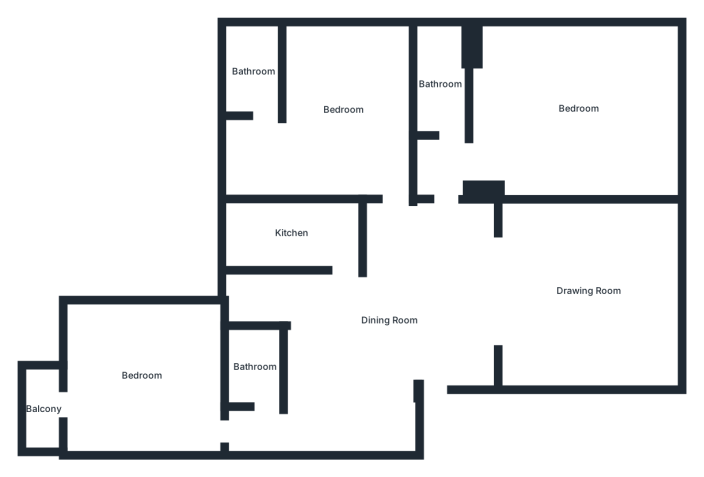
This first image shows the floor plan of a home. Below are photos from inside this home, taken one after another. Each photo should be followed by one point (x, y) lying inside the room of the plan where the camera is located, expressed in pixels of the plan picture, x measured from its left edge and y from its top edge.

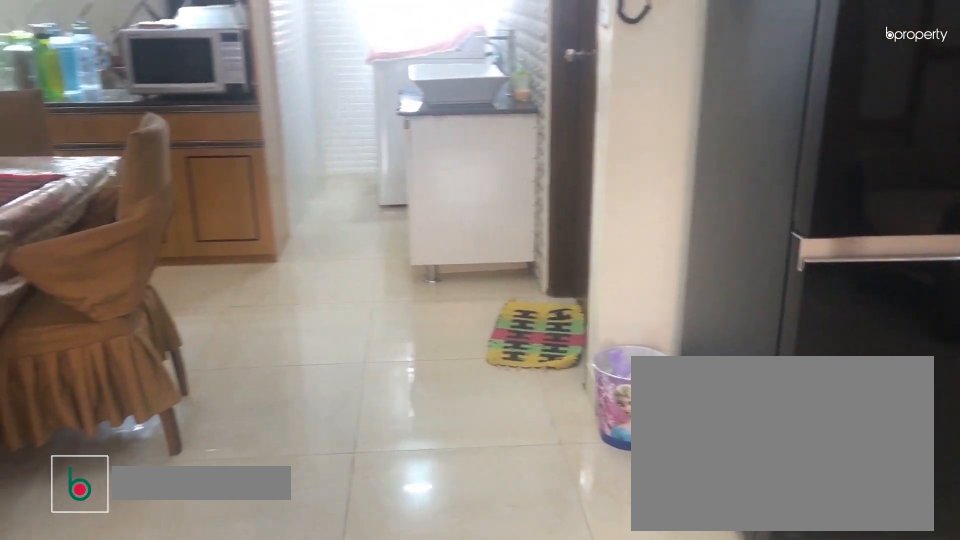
(389, 321)
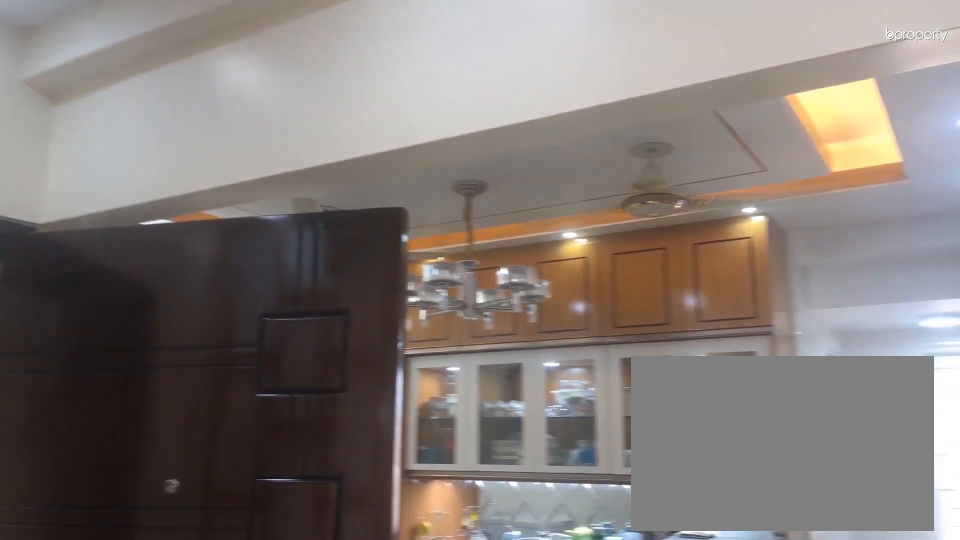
(388, 320)
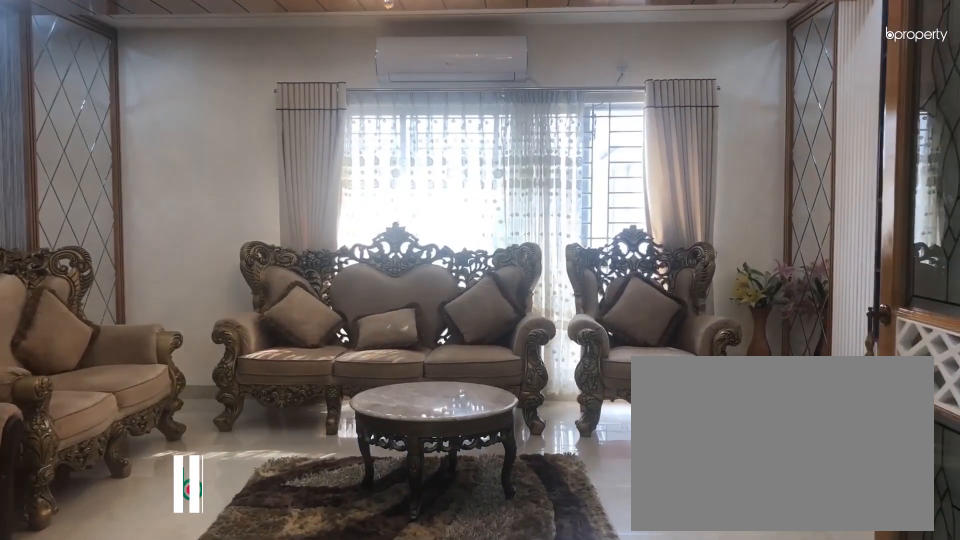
(588, 289)
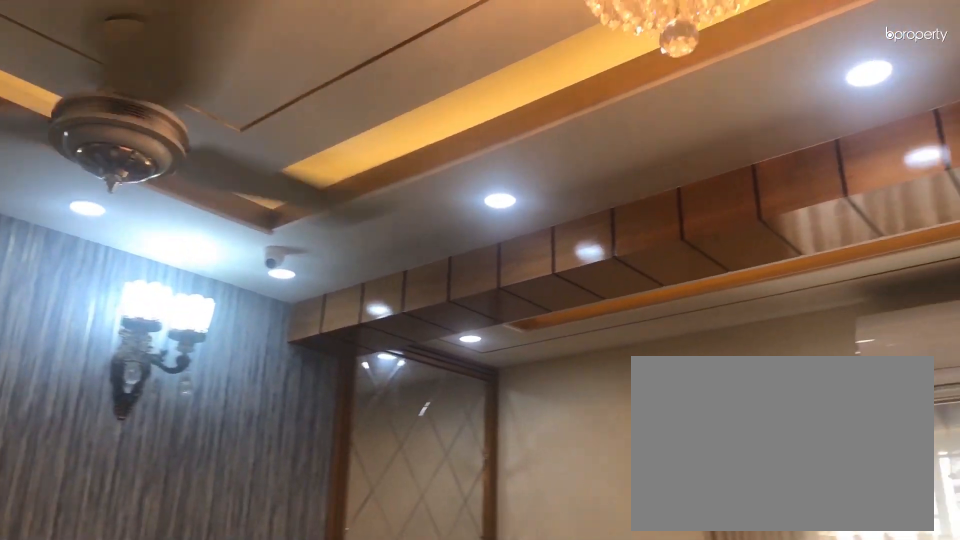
(588, 289)
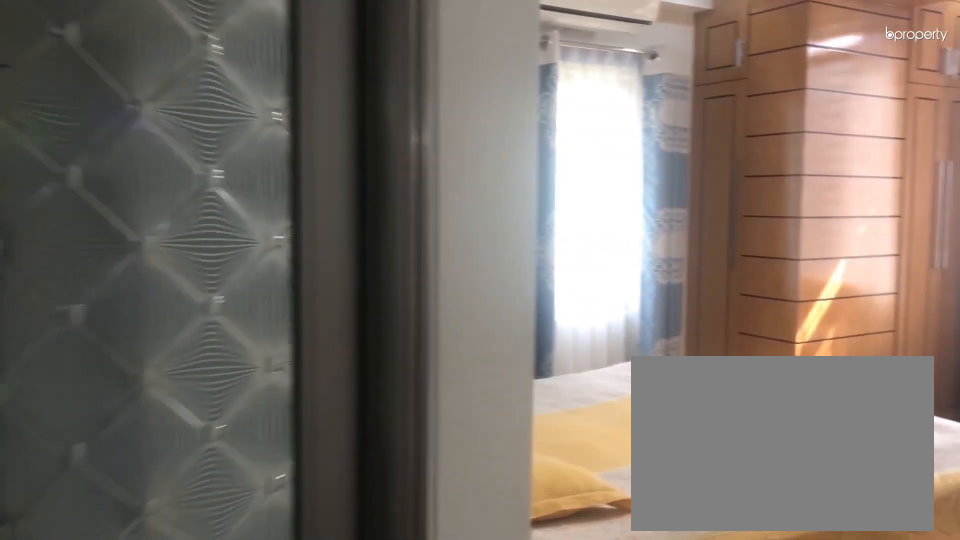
(527, 158)
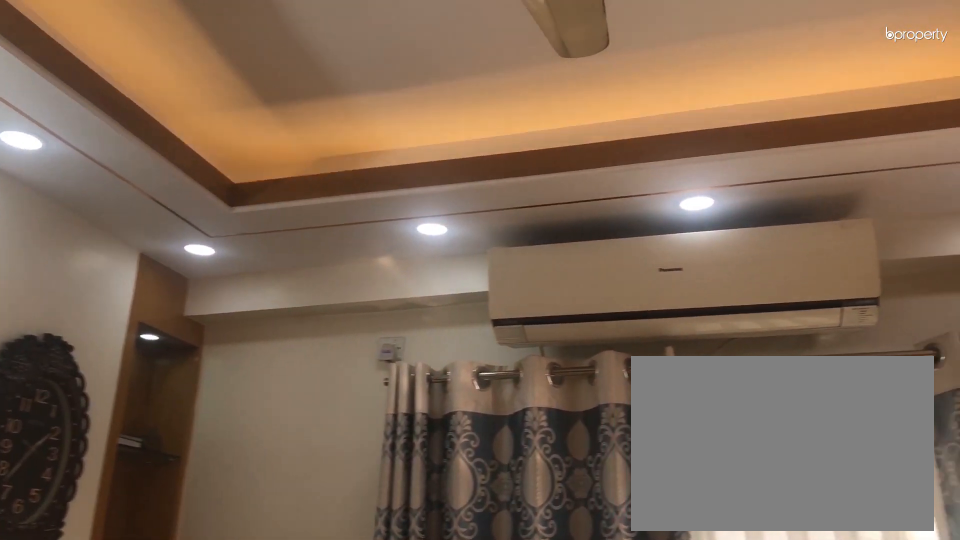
(581, 106)
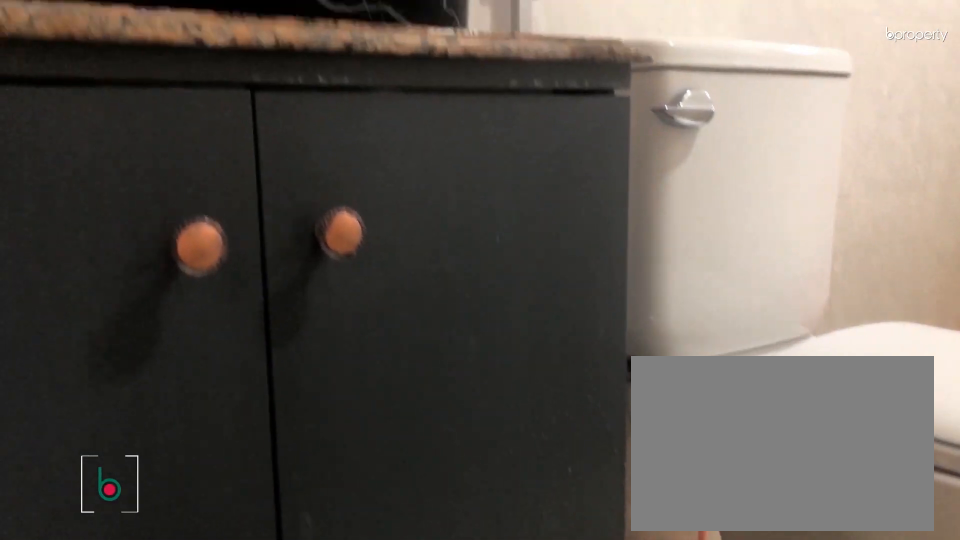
(440, 86)
